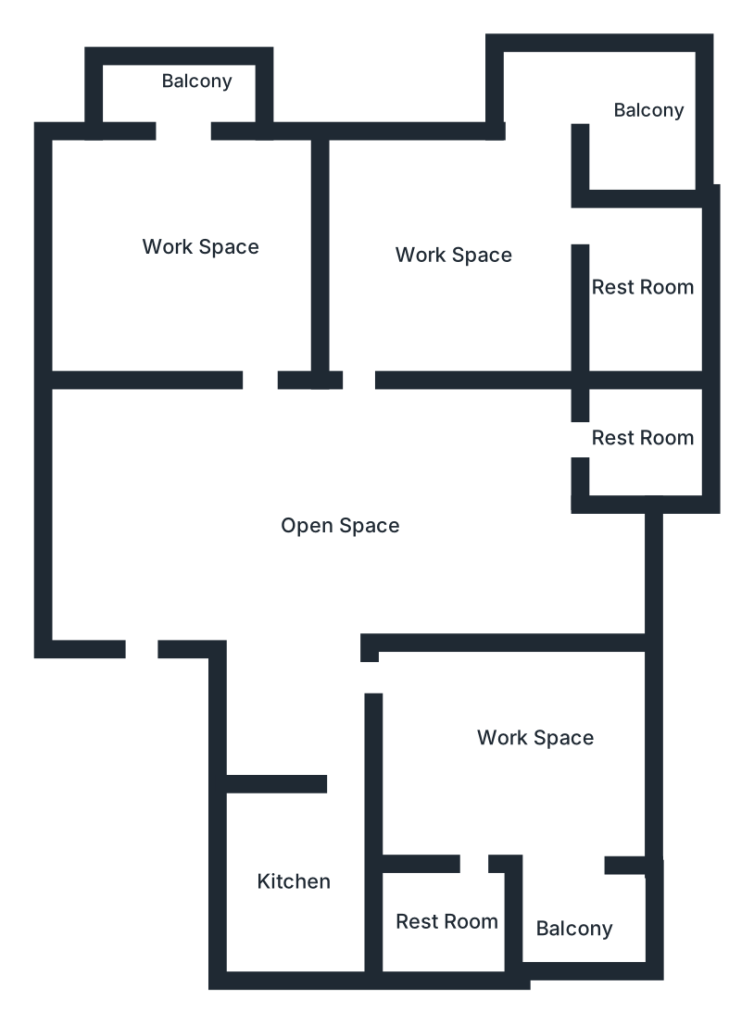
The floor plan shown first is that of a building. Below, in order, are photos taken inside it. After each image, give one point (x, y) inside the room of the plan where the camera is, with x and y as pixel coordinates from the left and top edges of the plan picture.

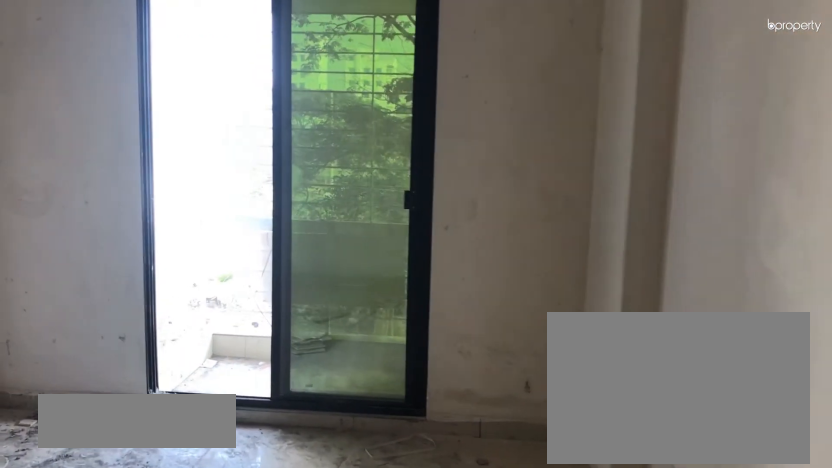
(200, 240)
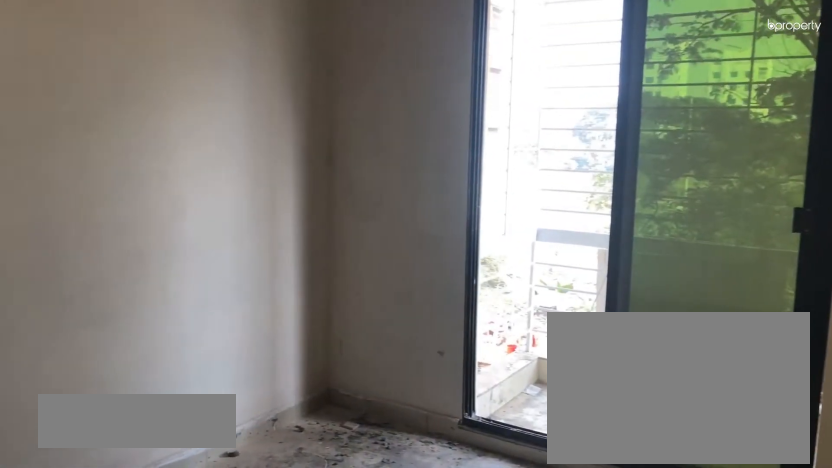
(200, 240)
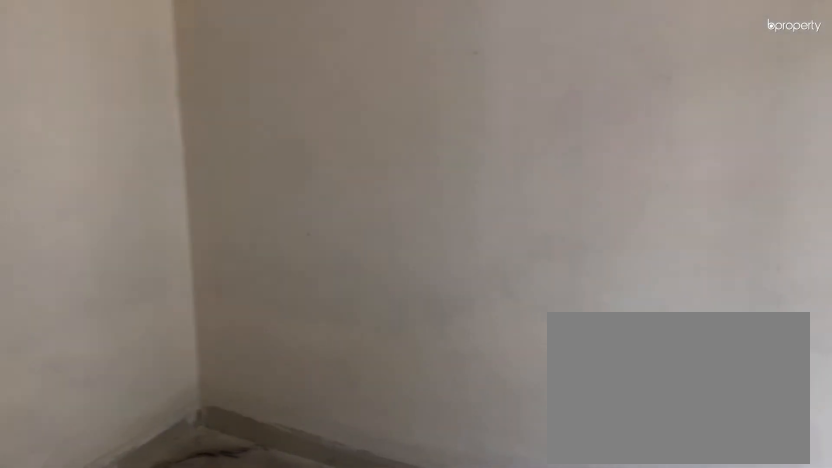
(200, 240)
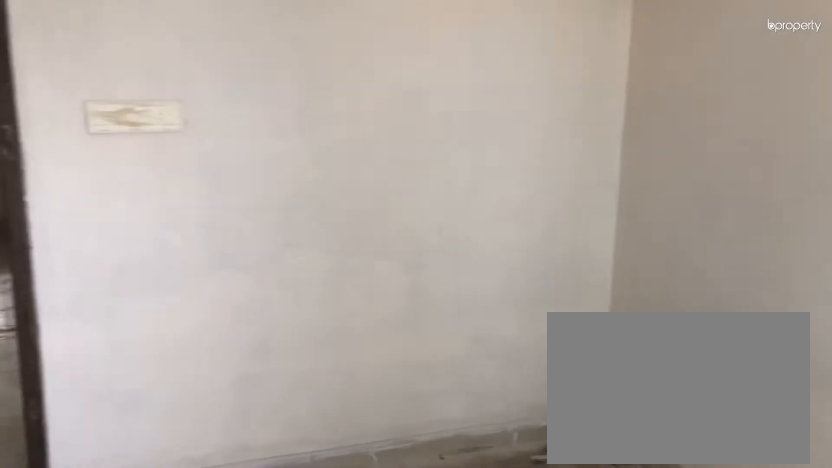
(200, 240)
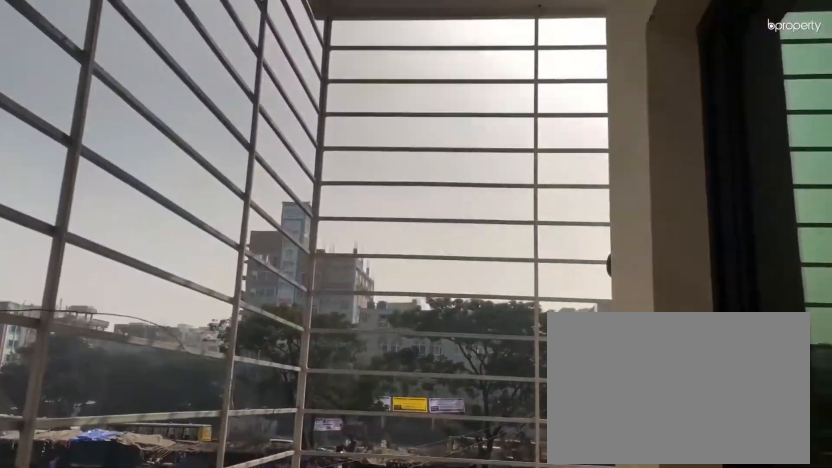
(651, 108)
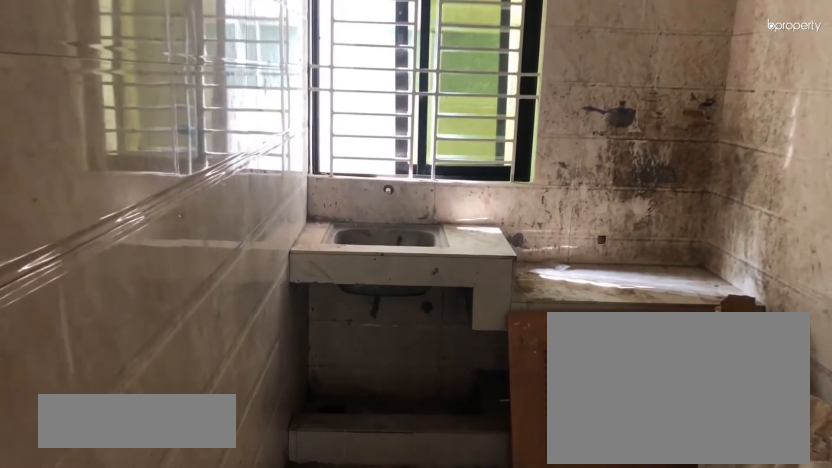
(309, 852)
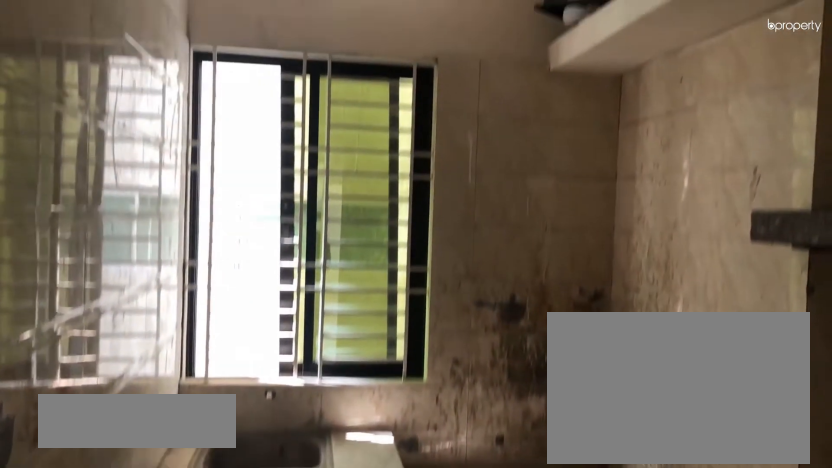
(309, 852)
